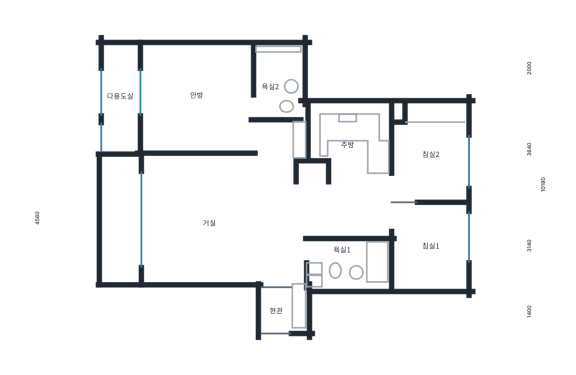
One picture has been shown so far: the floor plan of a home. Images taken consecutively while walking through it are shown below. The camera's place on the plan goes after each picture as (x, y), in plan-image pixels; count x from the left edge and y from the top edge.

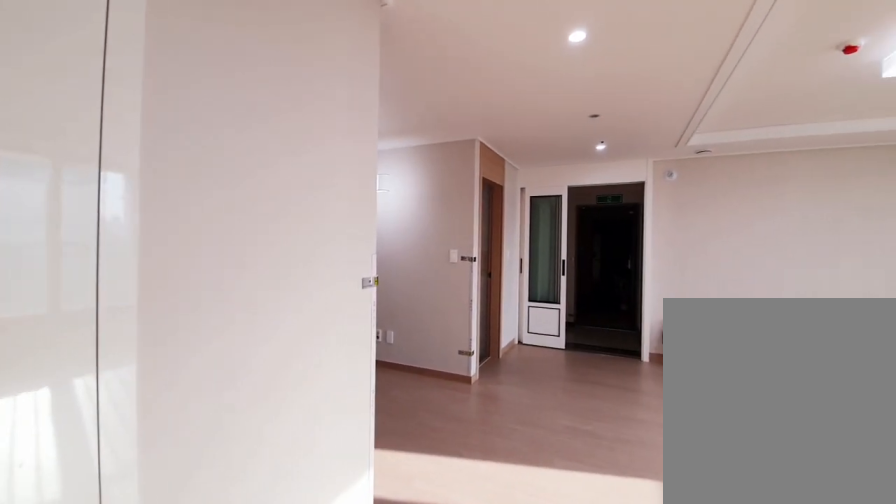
(272, 149)
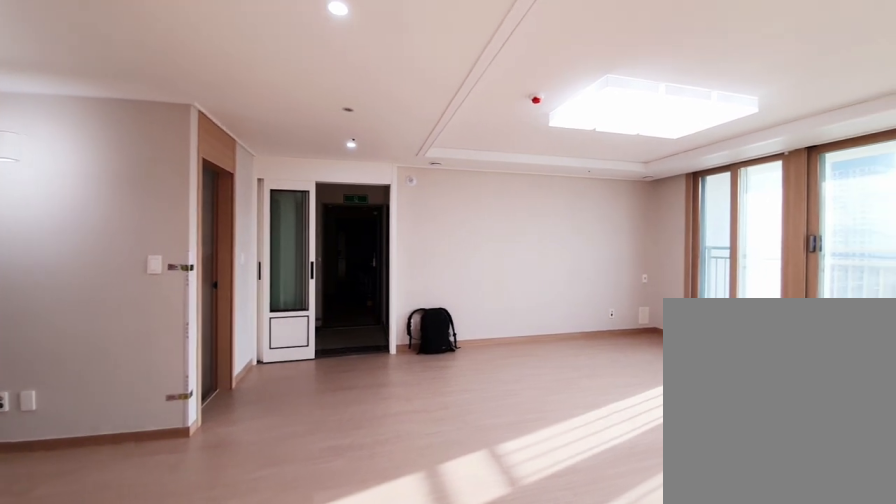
(271, 149)
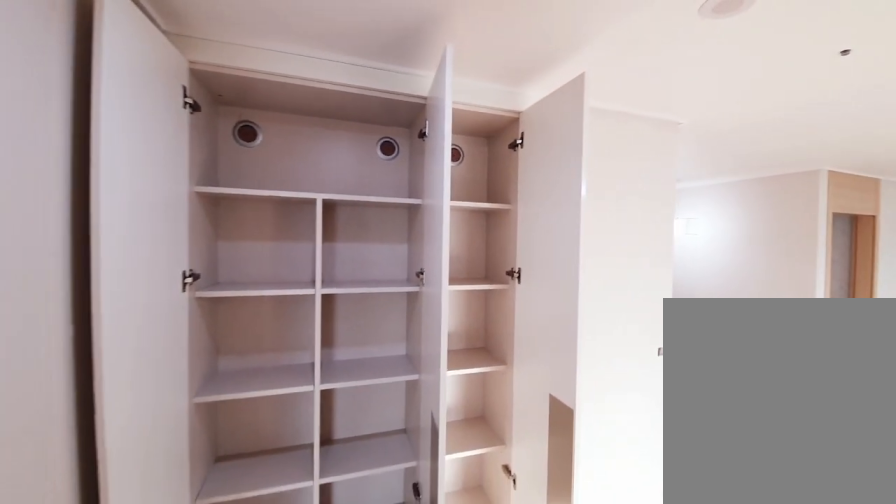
(271, 148)
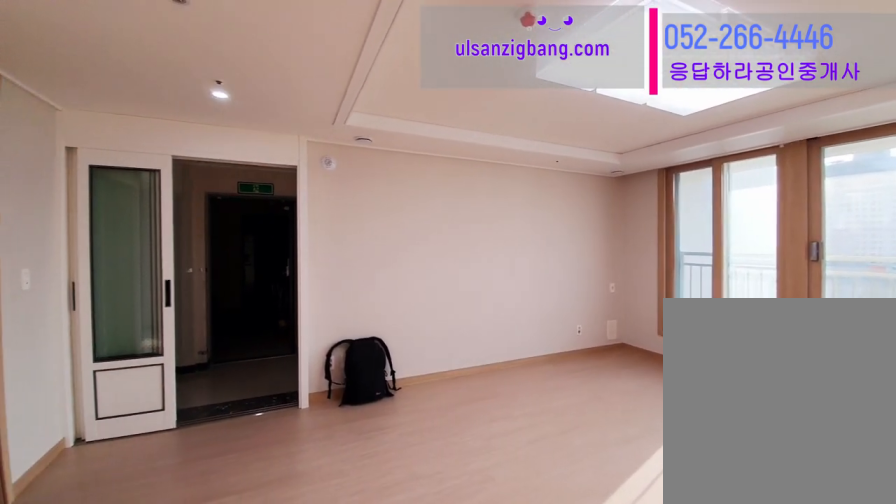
(281, 196)
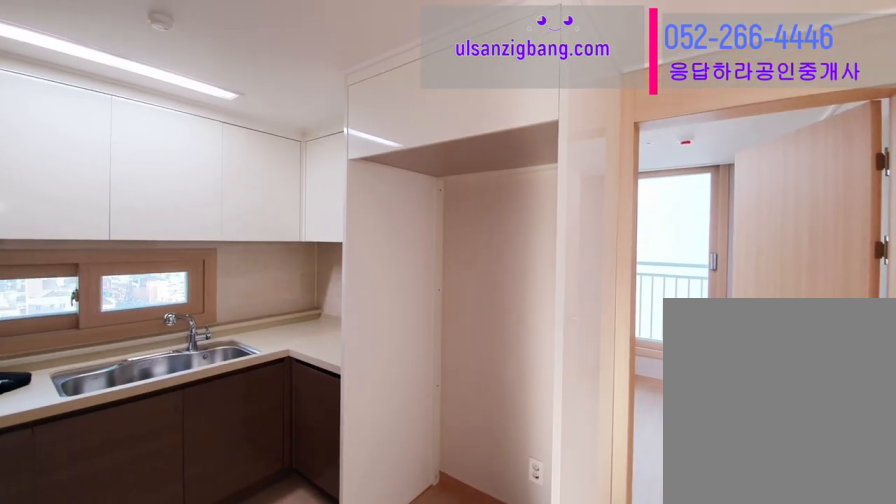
(352, 151)
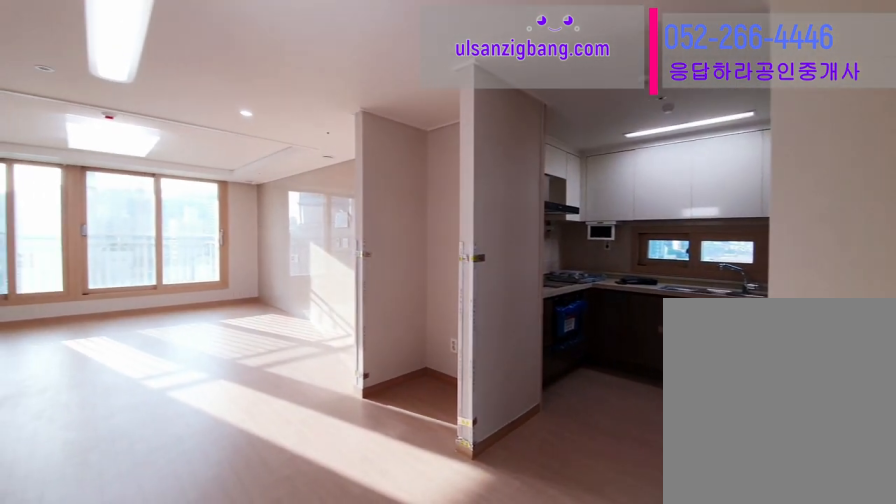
(367, 199)
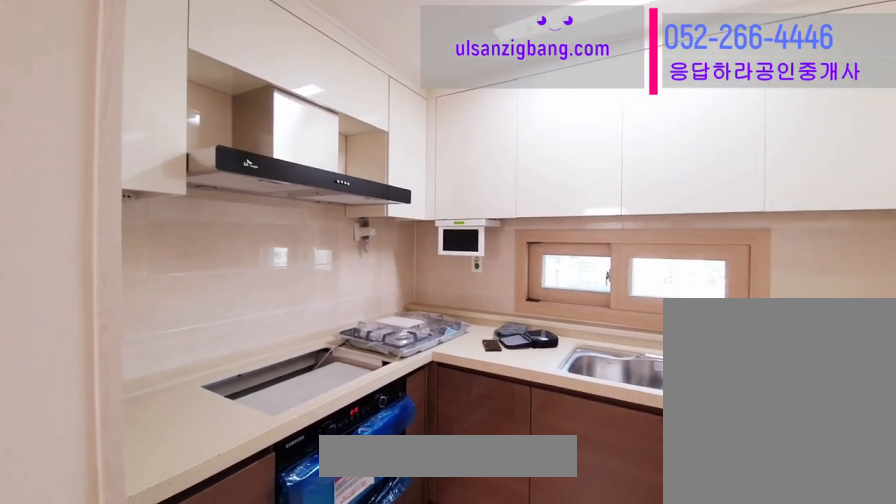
(352, 151)
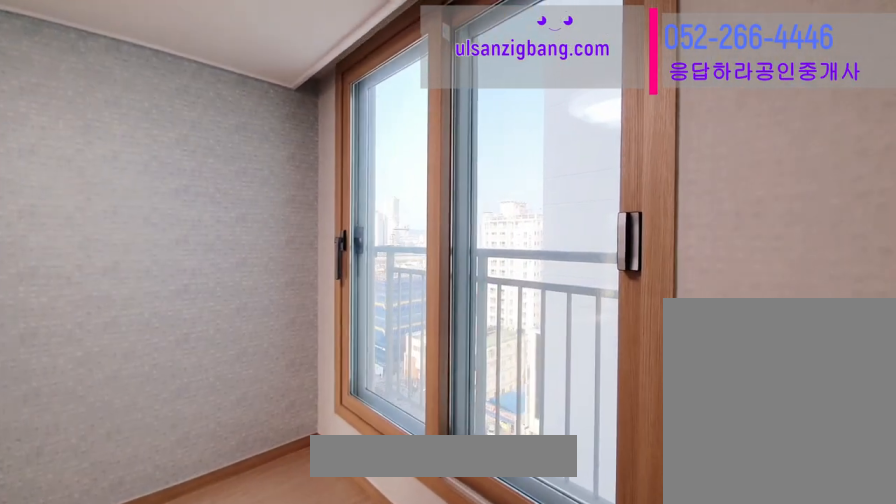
(435, 243)
